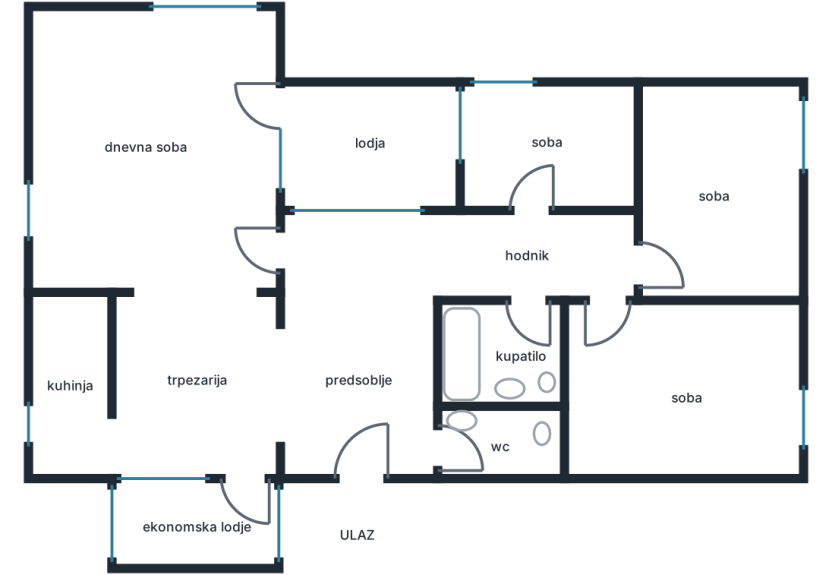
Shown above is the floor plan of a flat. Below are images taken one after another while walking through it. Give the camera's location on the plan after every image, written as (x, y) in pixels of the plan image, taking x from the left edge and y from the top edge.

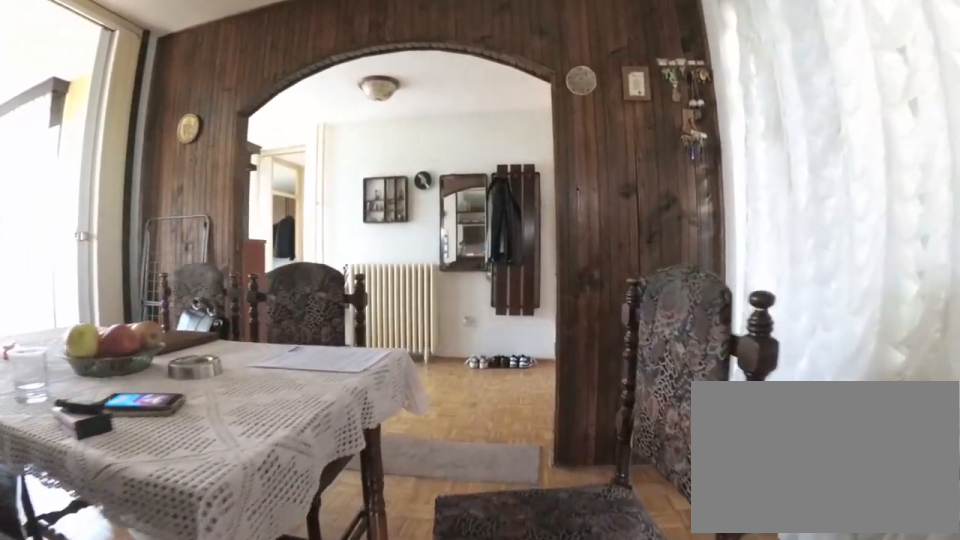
(93, 456)
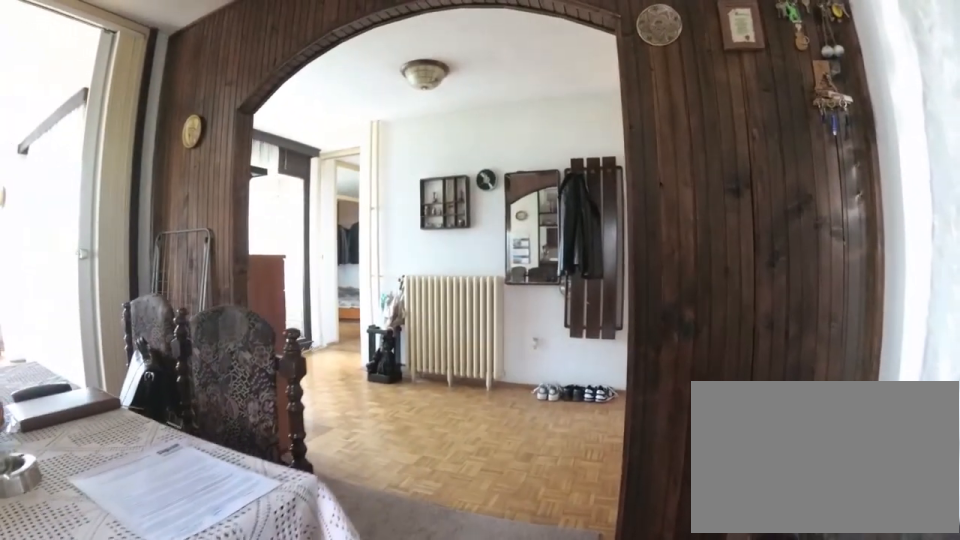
(163, 456)
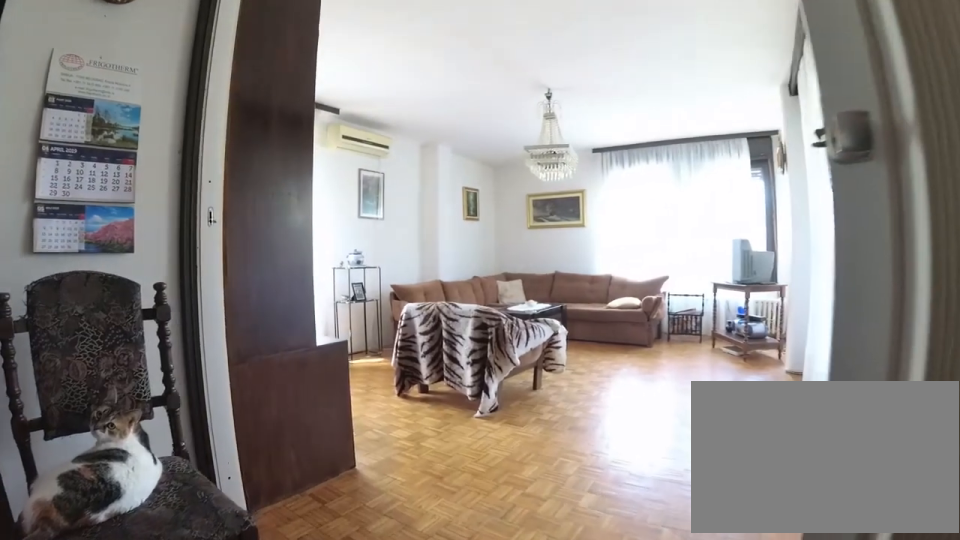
(211, 353)
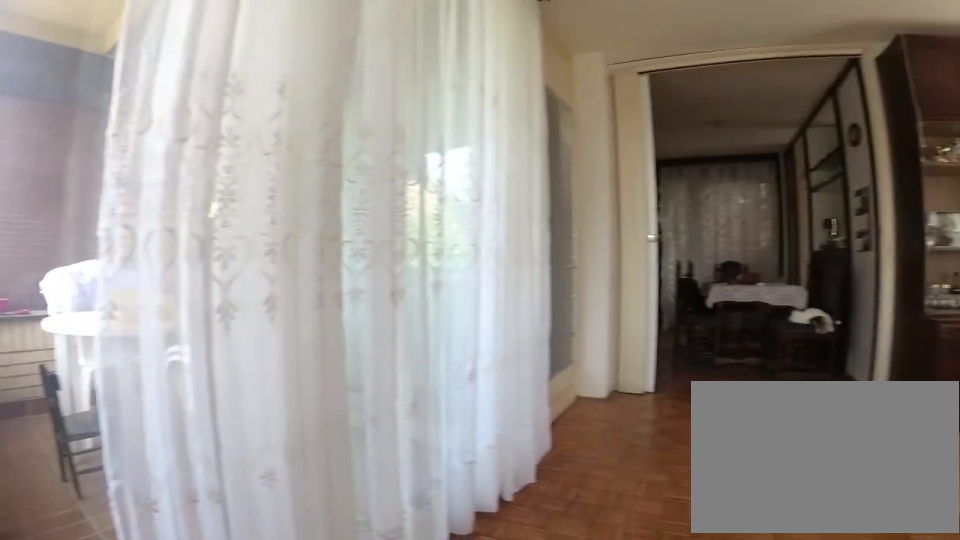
(231, 71)
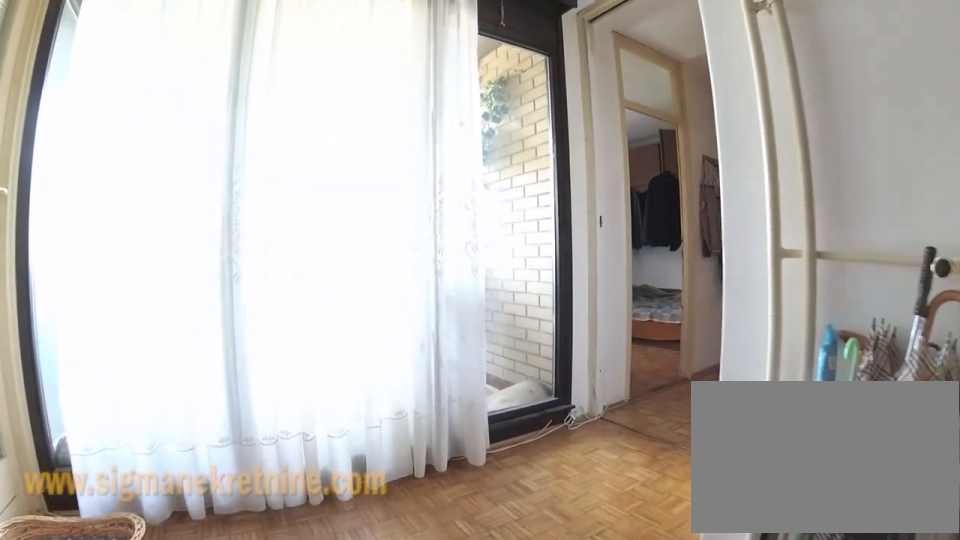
(351, 359)
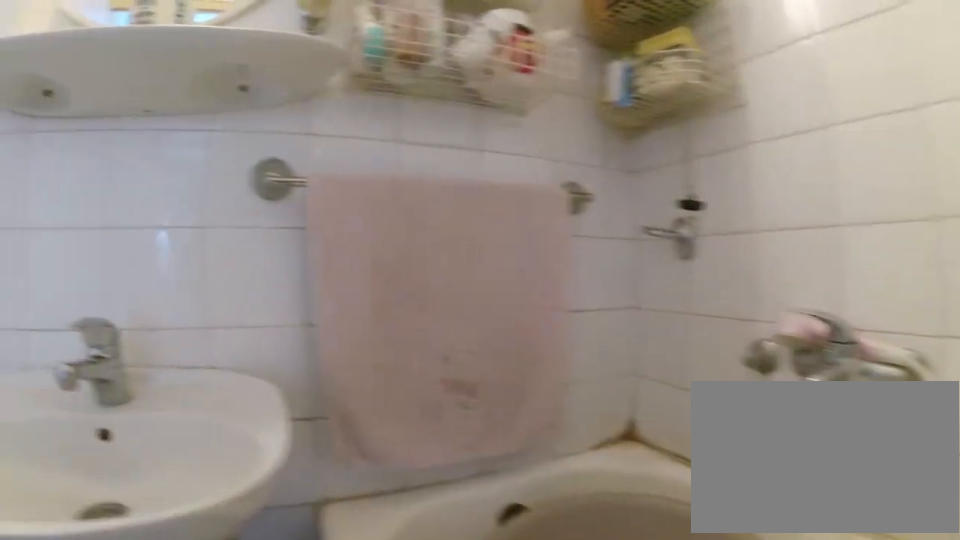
(488, 352)
